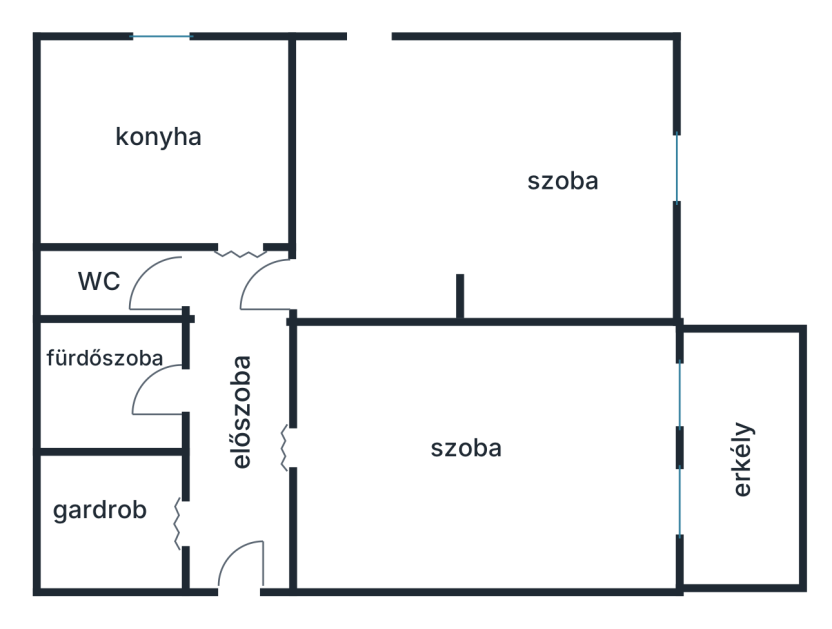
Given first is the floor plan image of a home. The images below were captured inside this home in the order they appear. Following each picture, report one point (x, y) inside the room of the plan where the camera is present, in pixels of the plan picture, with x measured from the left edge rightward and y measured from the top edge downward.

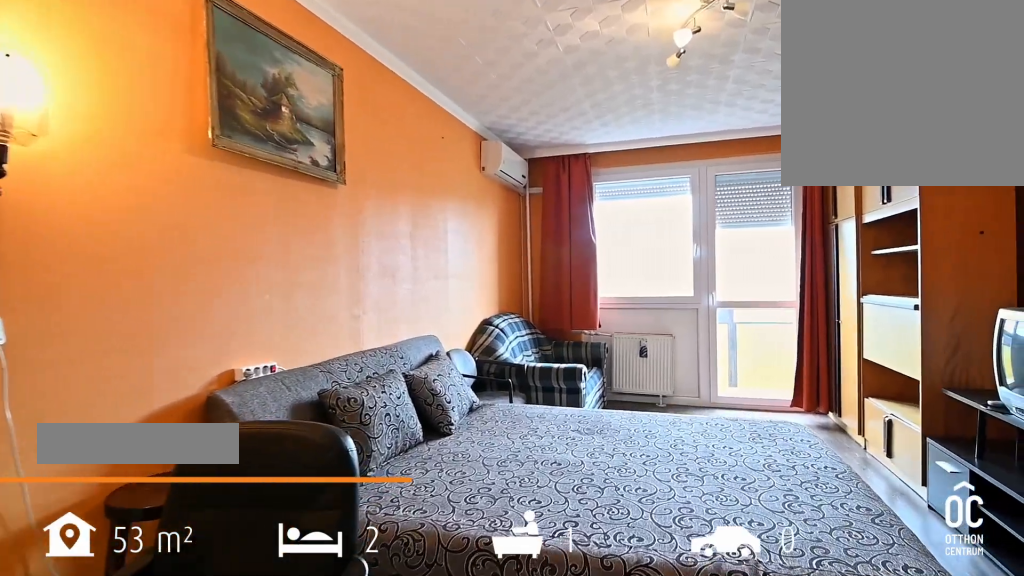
(479, 458)
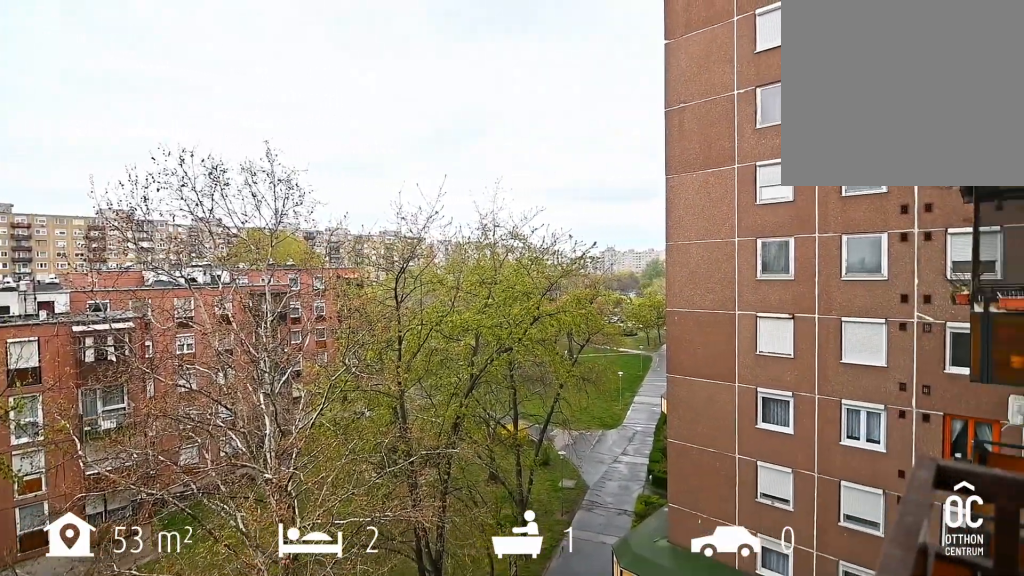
(750, 457)
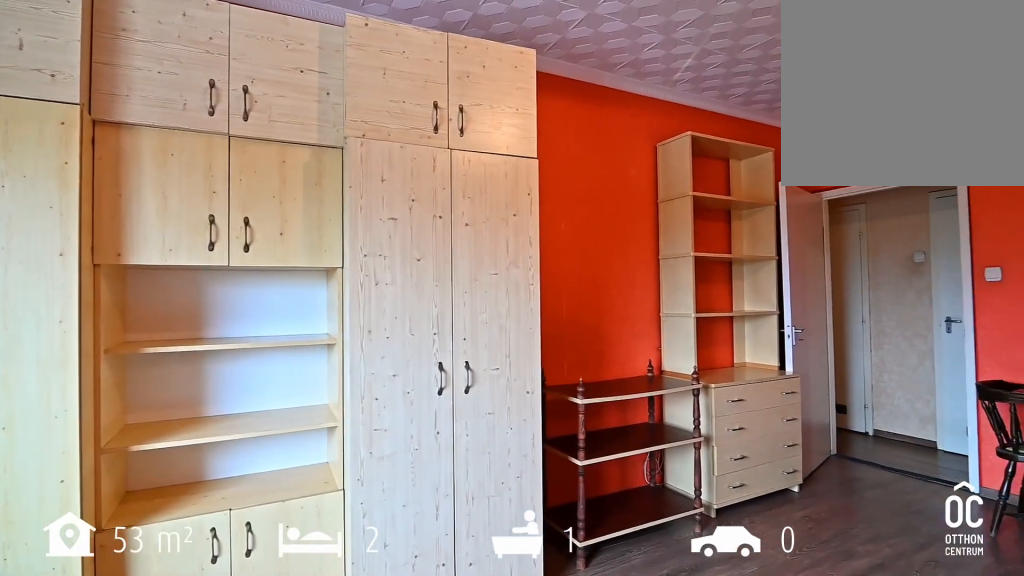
(477, 186)
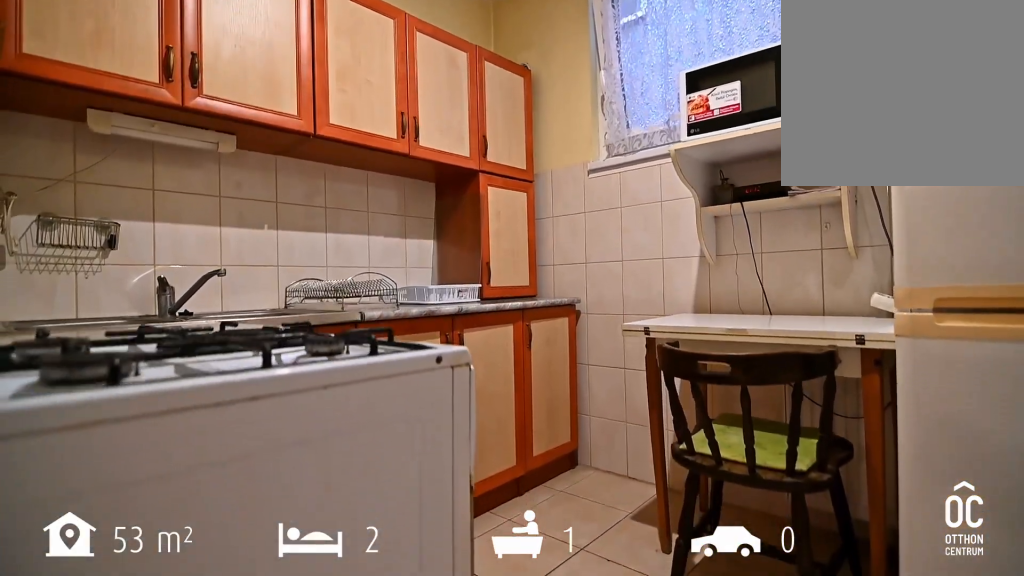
(166, 143)
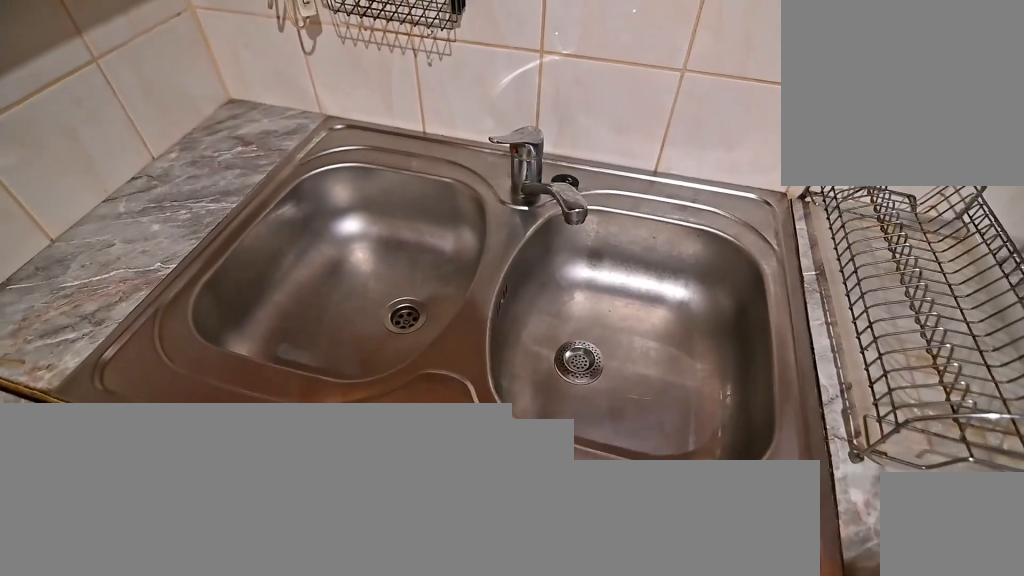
(167, 144)
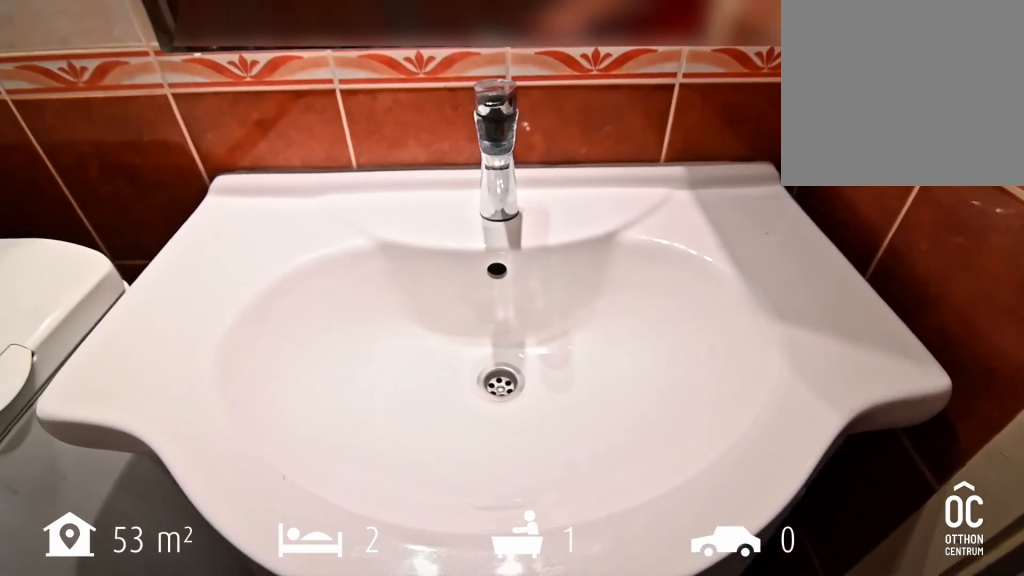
(116, 396)
